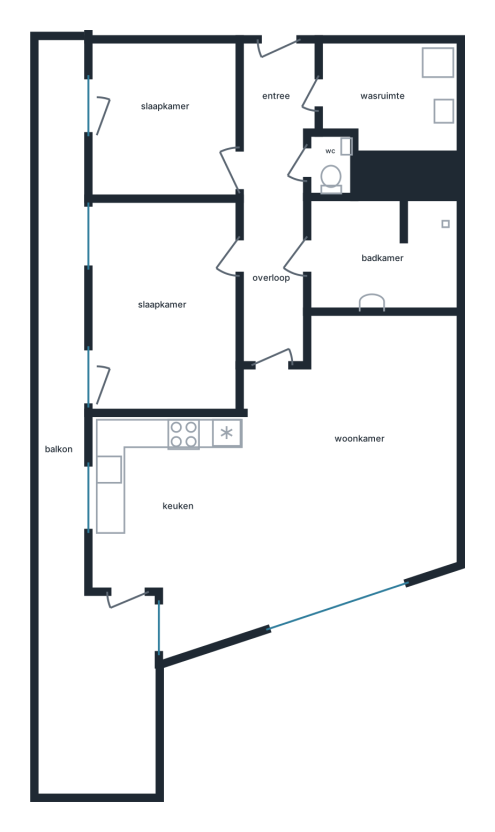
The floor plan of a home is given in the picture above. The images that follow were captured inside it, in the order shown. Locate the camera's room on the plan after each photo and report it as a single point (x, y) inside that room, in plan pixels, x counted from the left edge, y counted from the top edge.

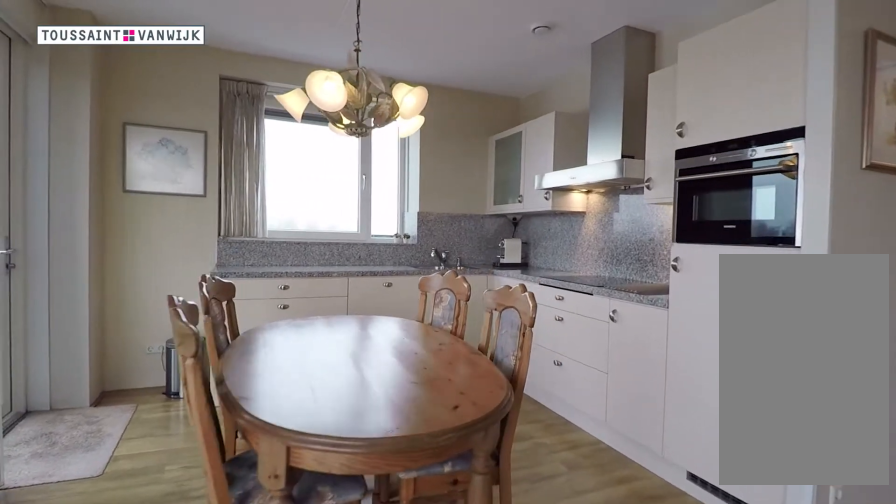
(174, 517)
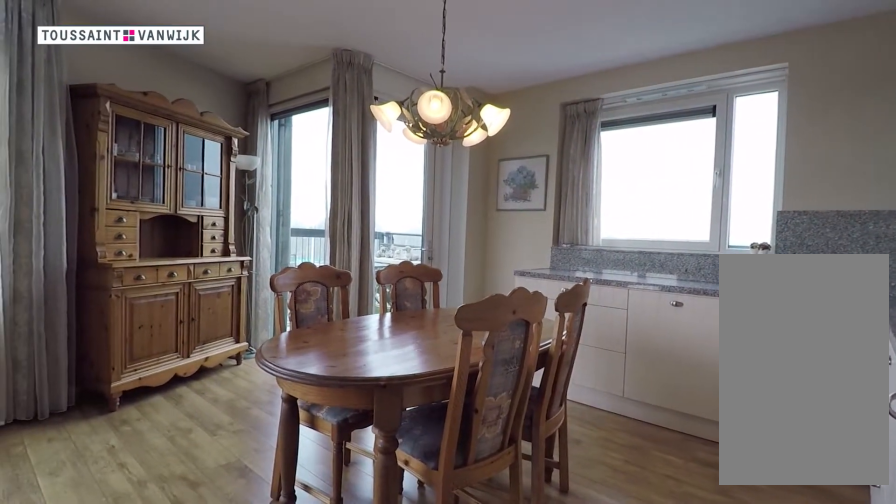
(174, 517)
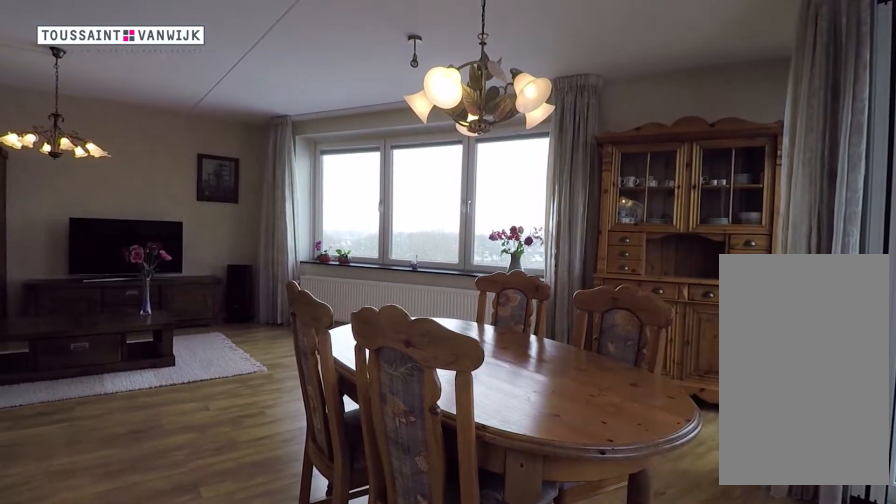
(164, 432)
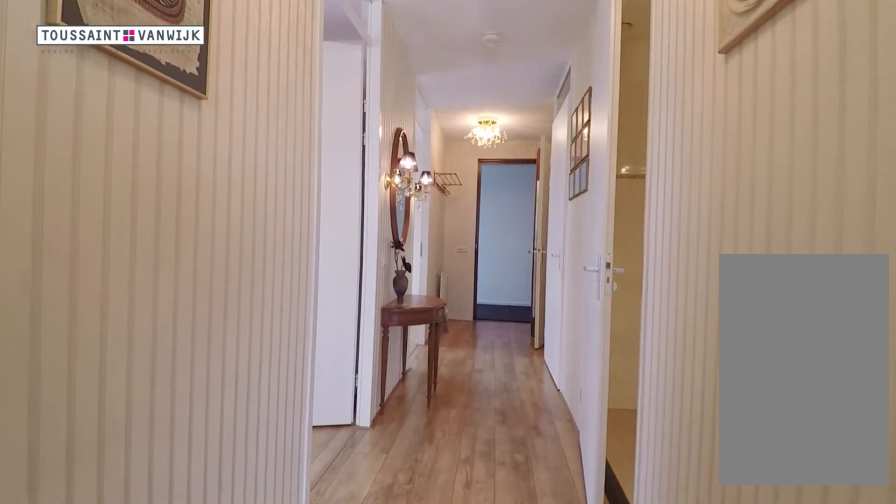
(275, 198)
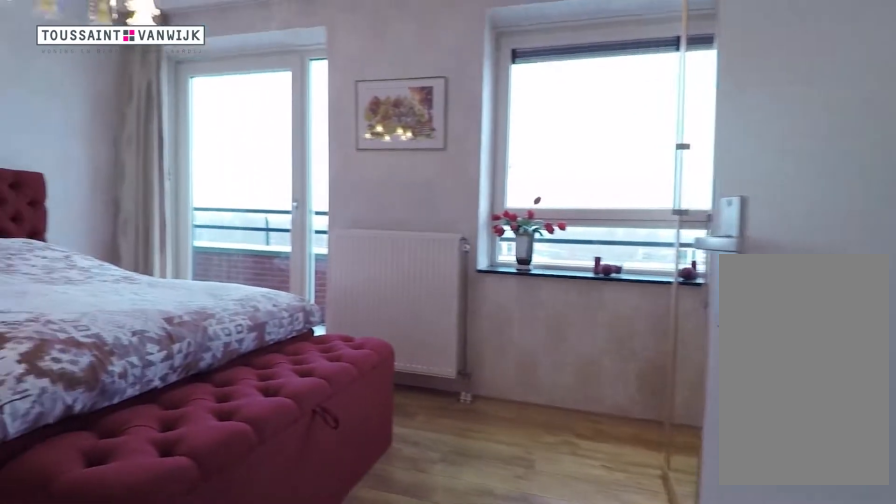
(167, 307)
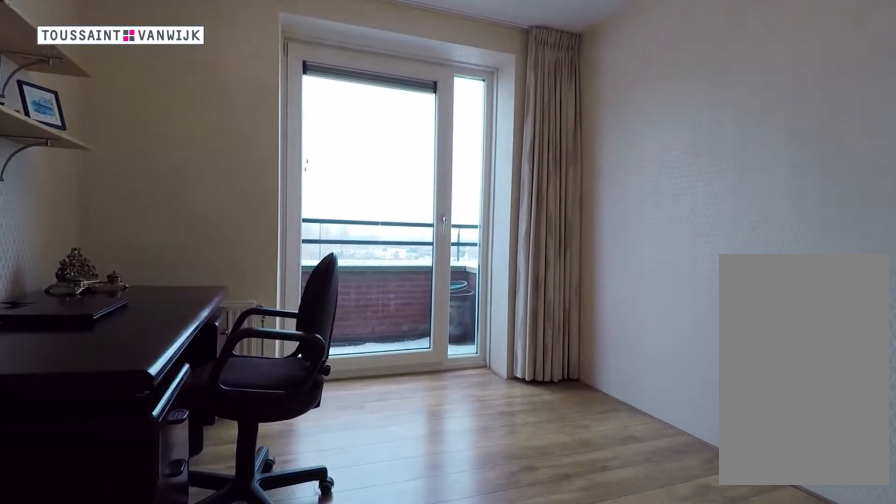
(166, 120)
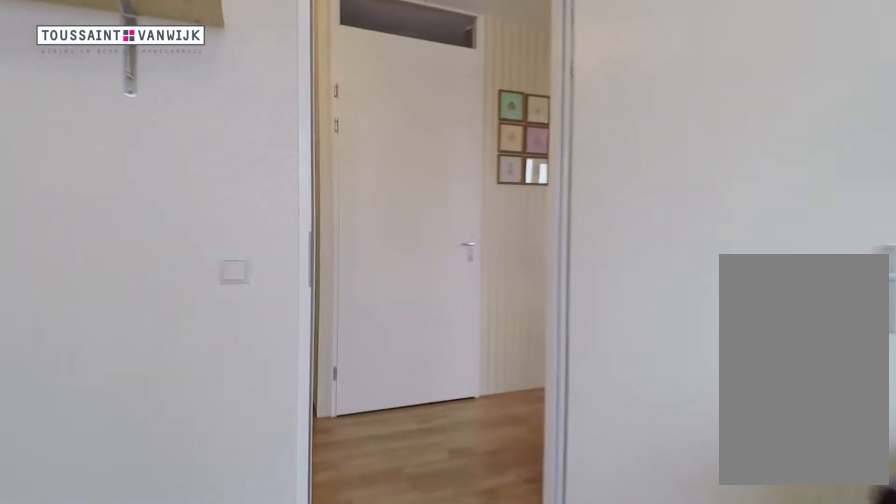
(166, 120)
